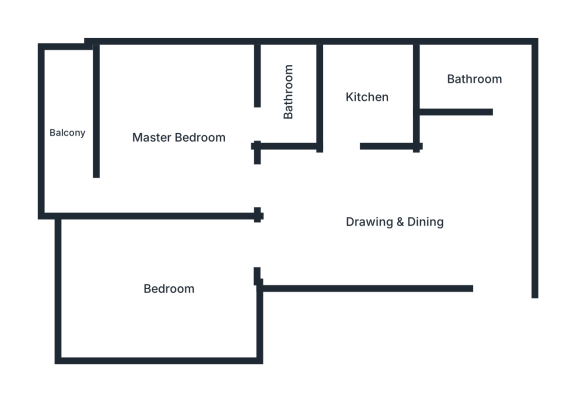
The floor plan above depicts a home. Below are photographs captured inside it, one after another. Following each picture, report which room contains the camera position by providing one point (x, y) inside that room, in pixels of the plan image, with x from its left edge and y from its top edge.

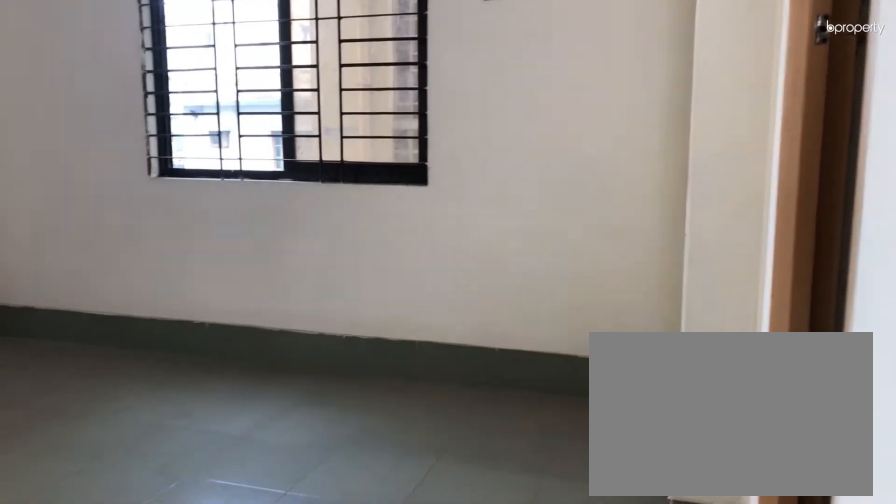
(175, 142)
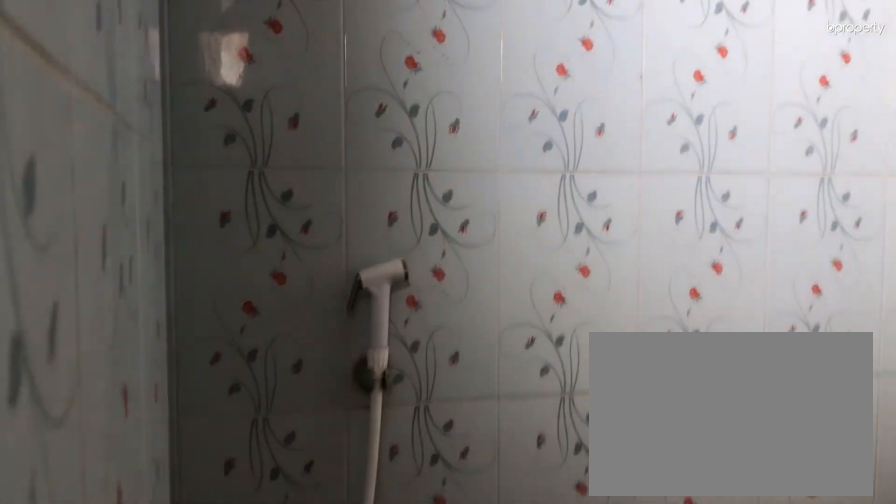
(286, 101)
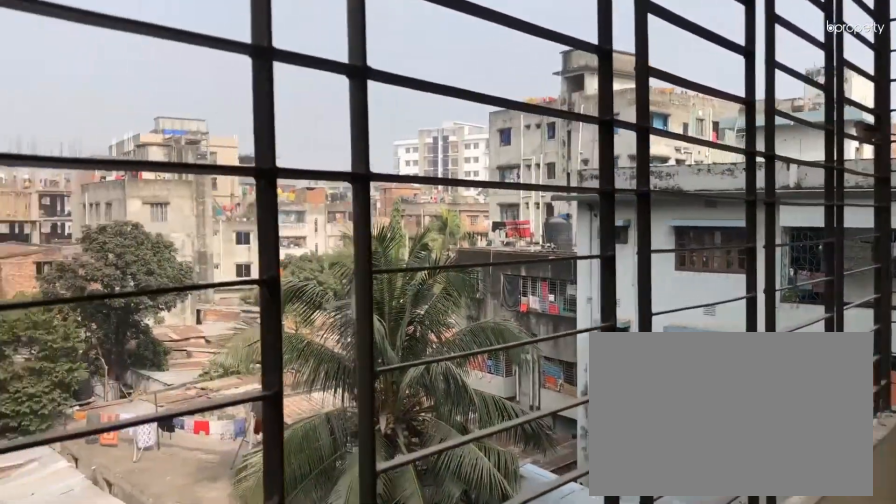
(66, 134)
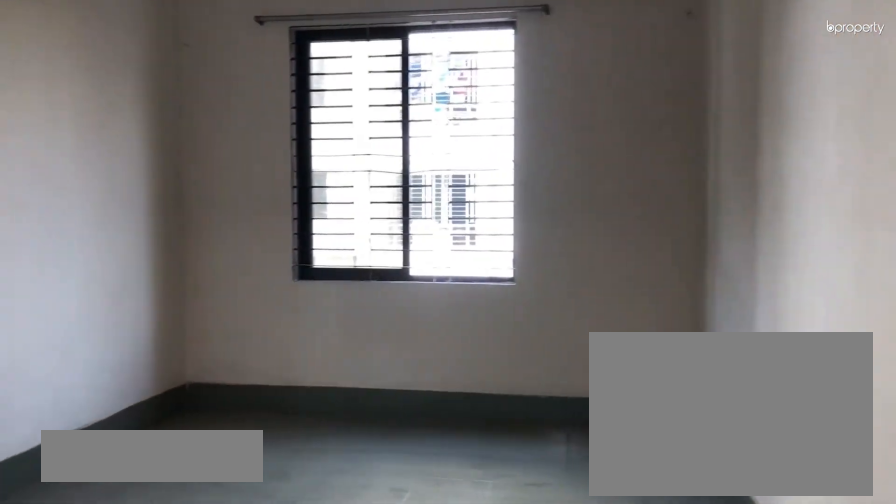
(168, 287)
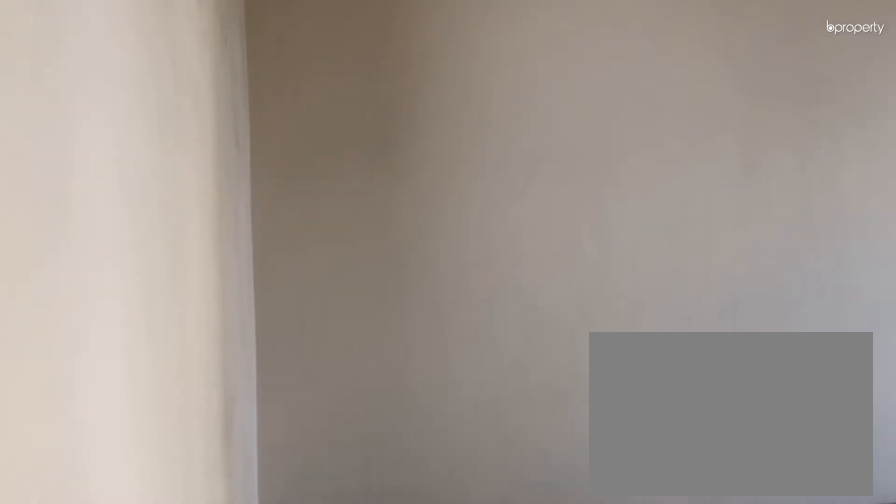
(168, 287)
